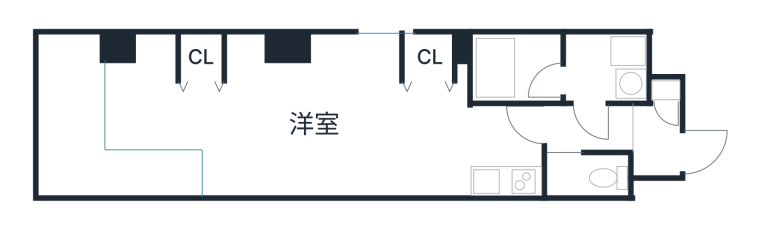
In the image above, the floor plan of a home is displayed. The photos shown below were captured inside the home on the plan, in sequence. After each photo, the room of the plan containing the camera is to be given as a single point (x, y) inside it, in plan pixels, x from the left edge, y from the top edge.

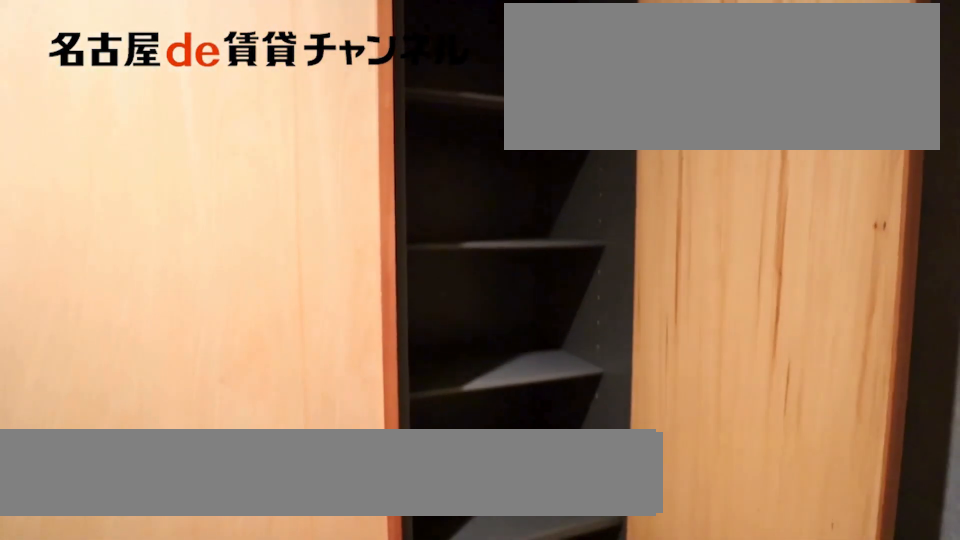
(665, 87)
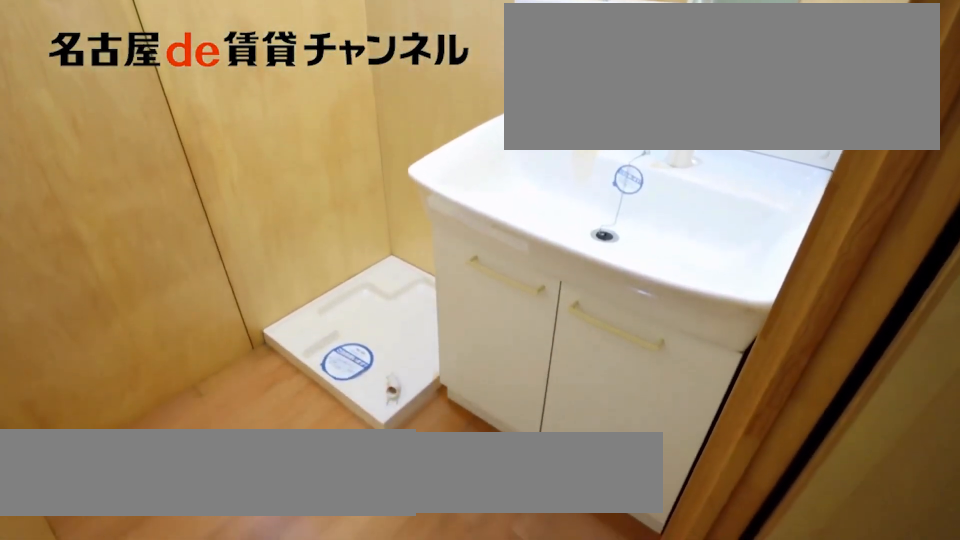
(606, 69)
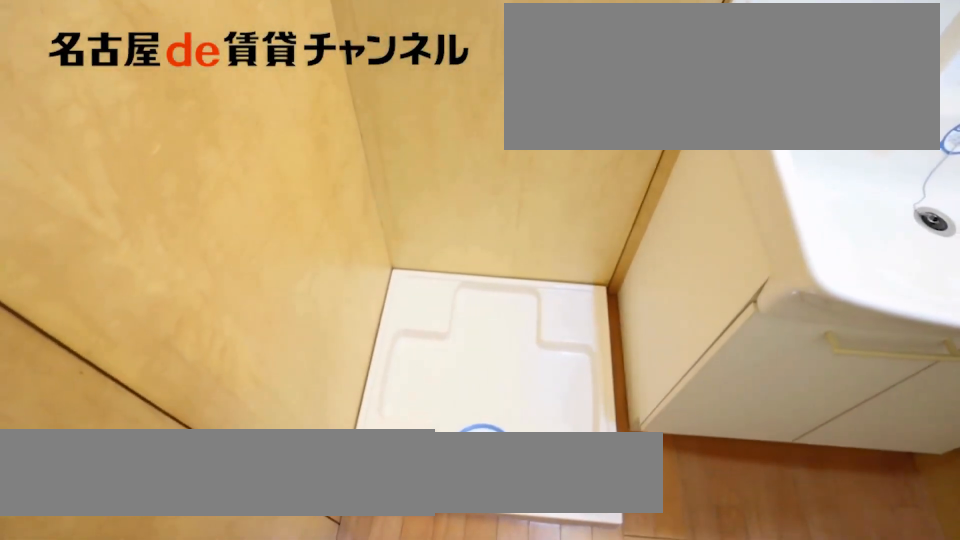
(606, 69)
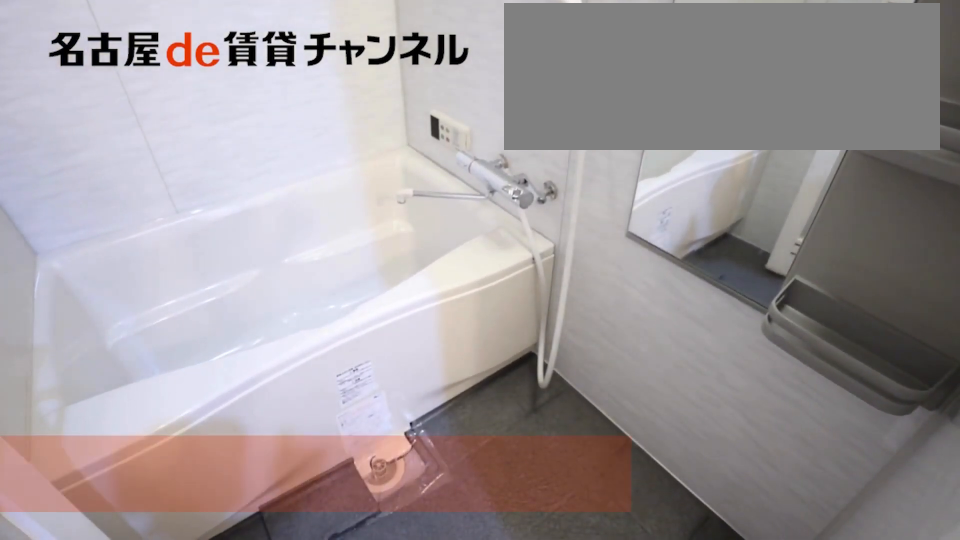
(517, 69)
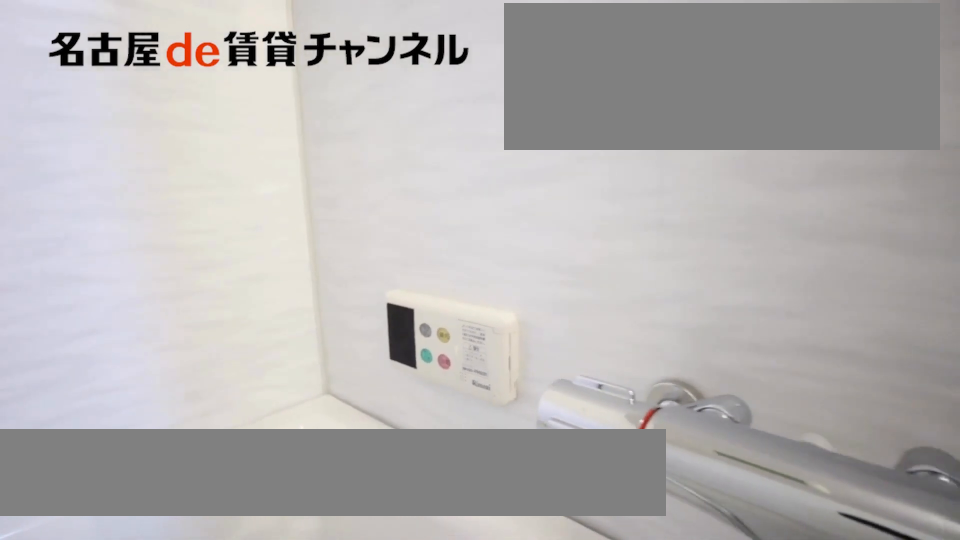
(517, 69)
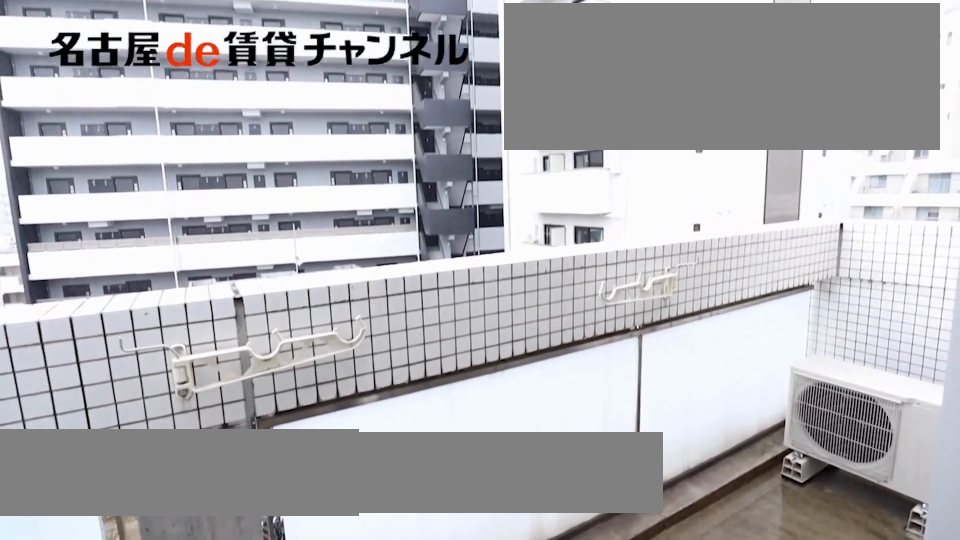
(101, 135)
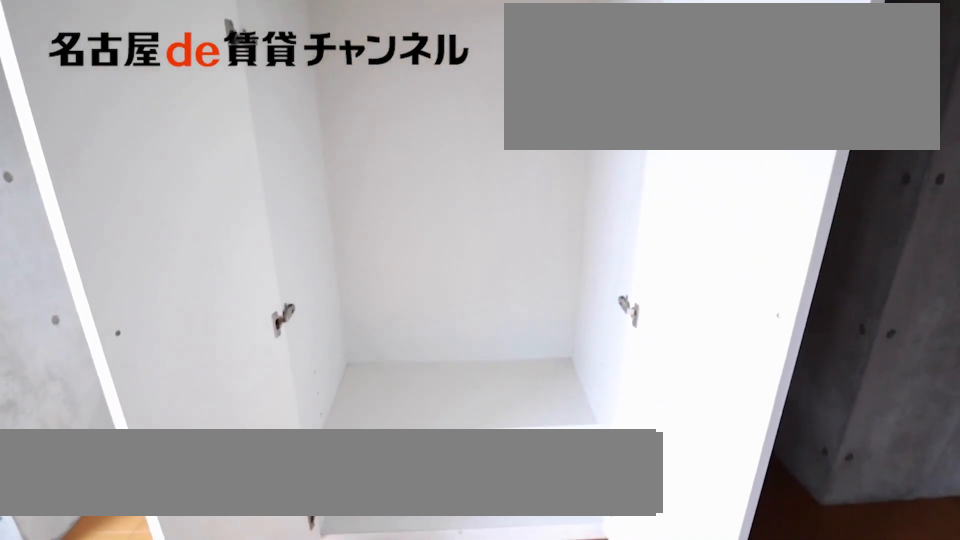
(198, 57)
